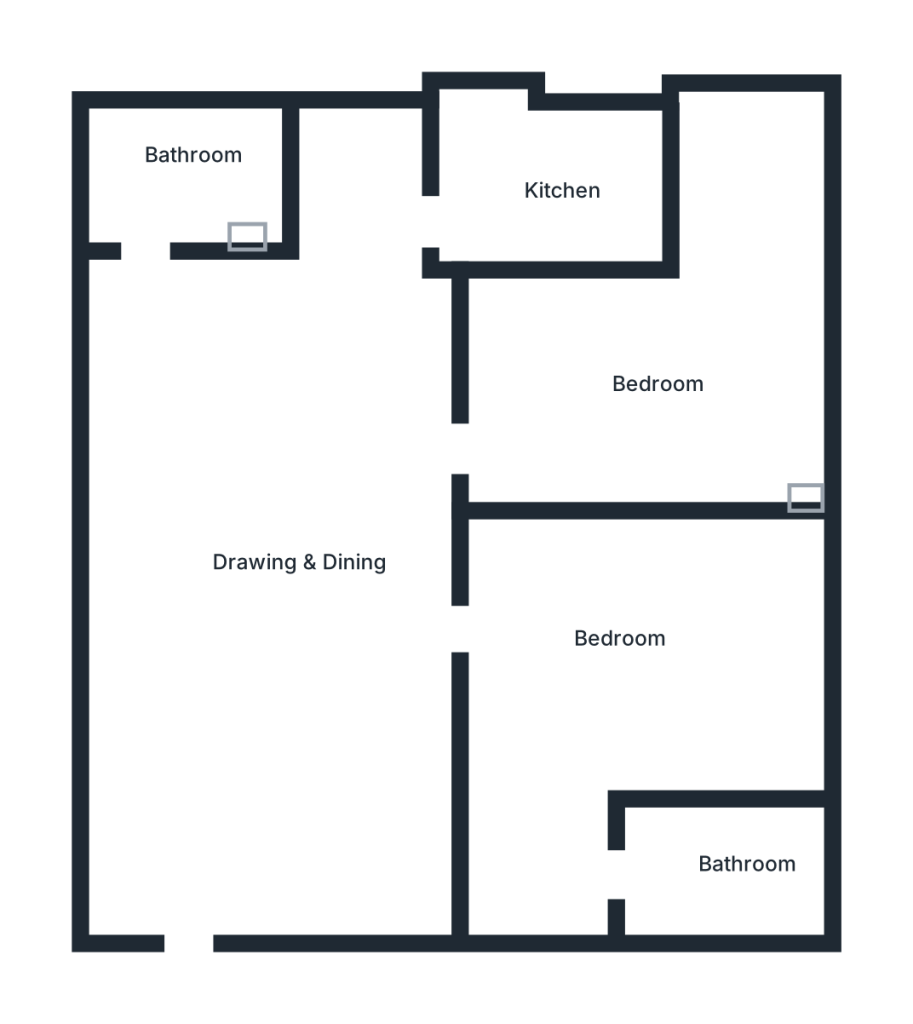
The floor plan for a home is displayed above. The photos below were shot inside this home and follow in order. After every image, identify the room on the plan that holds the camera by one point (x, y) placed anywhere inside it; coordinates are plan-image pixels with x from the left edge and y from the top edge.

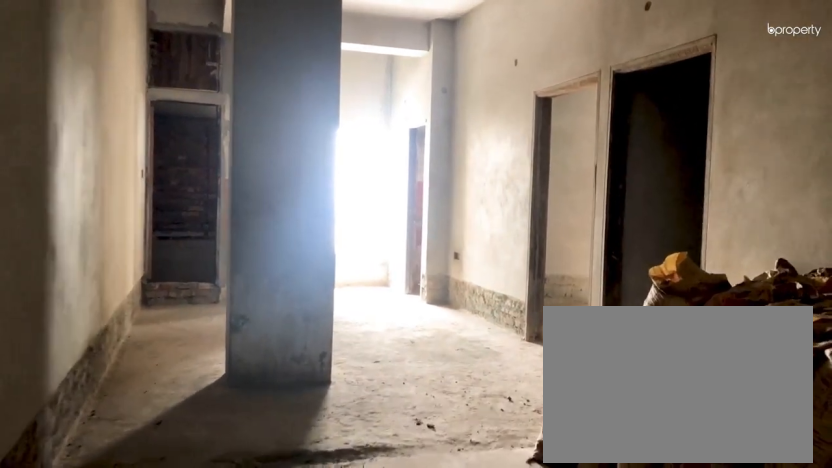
(182, 793)
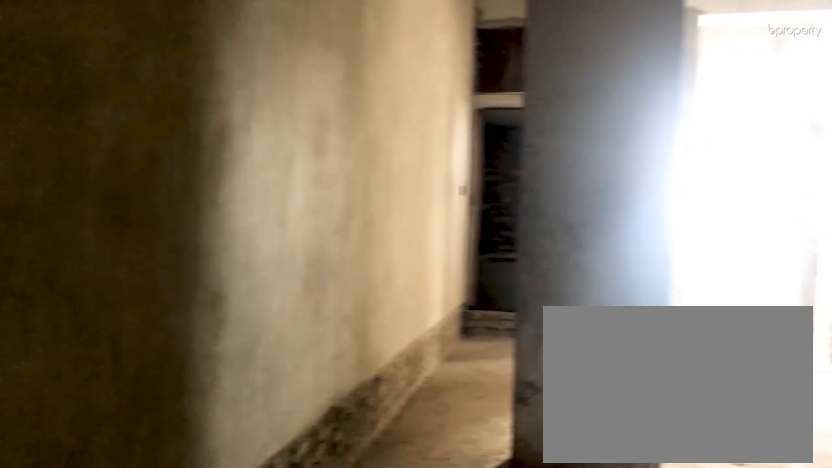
(215, 555)
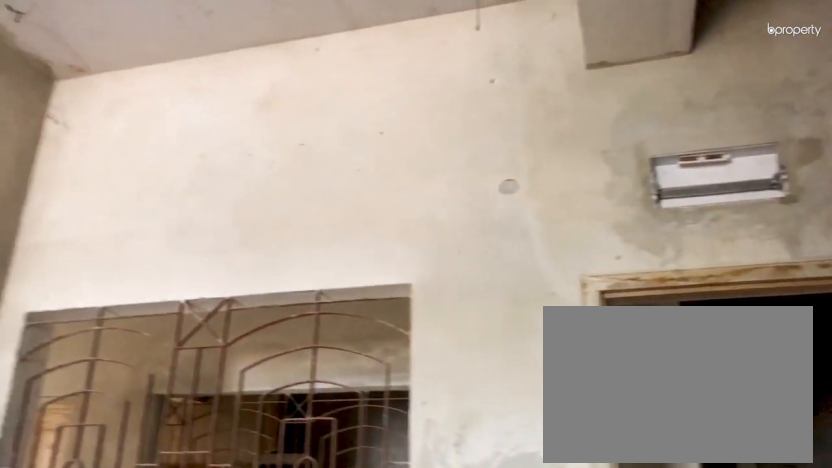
(216, 555)
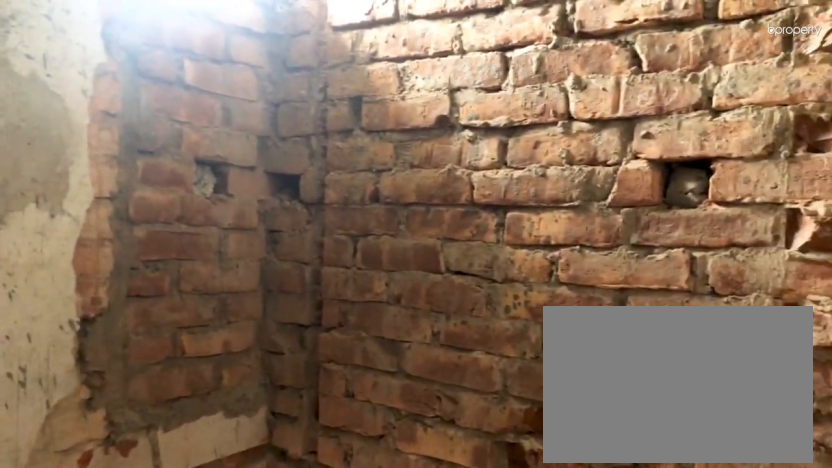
(174, 176)
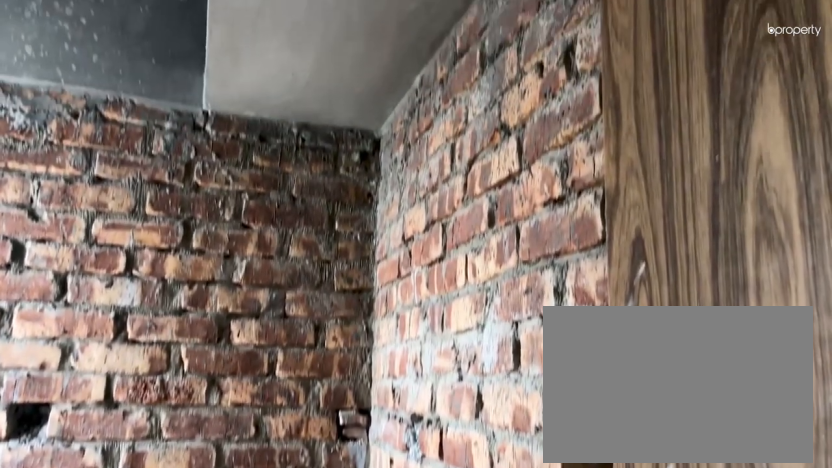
(551, 191)
